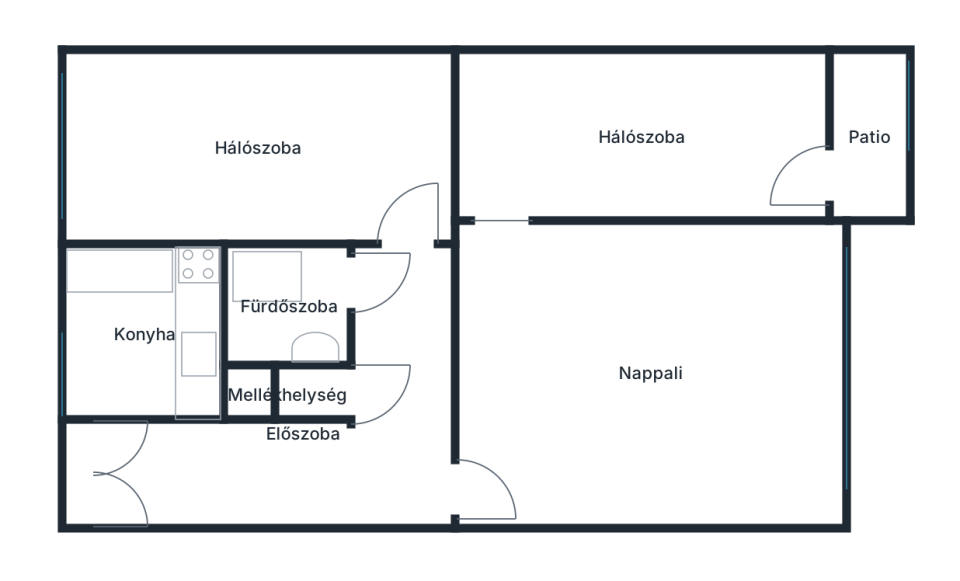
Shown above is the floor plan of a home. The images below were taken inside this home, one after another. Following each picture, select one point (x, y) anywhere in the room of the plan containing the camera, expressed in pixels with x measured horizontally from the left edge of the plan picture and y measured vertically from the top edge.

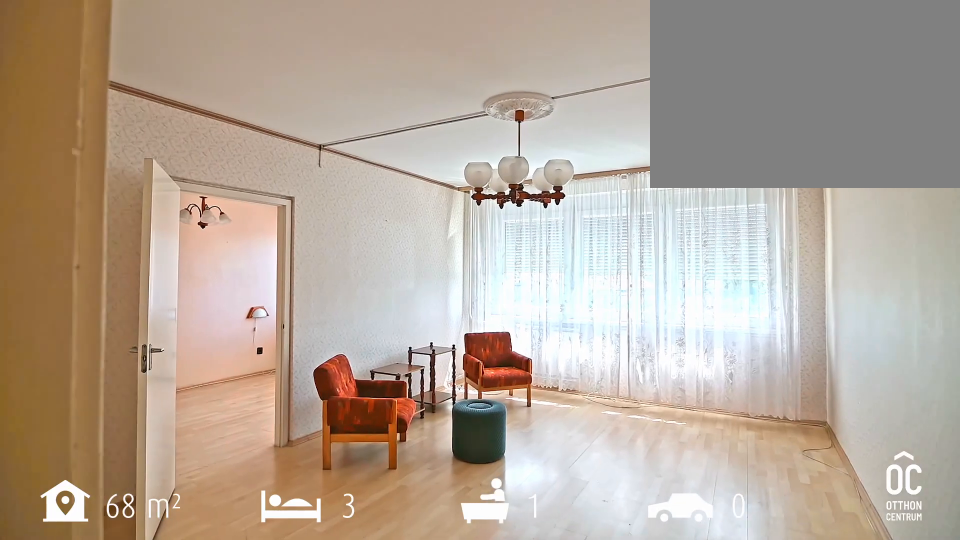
(652, 380)
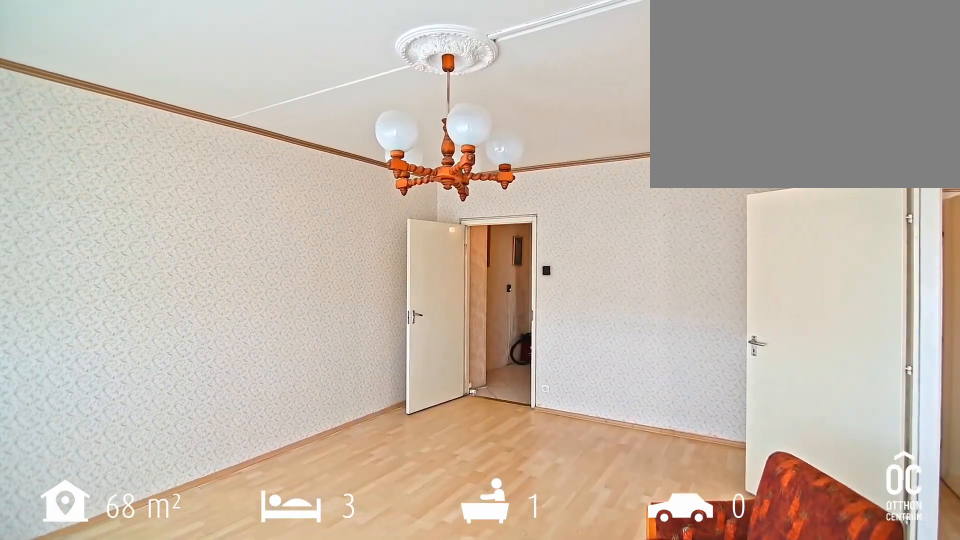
(652, 380)
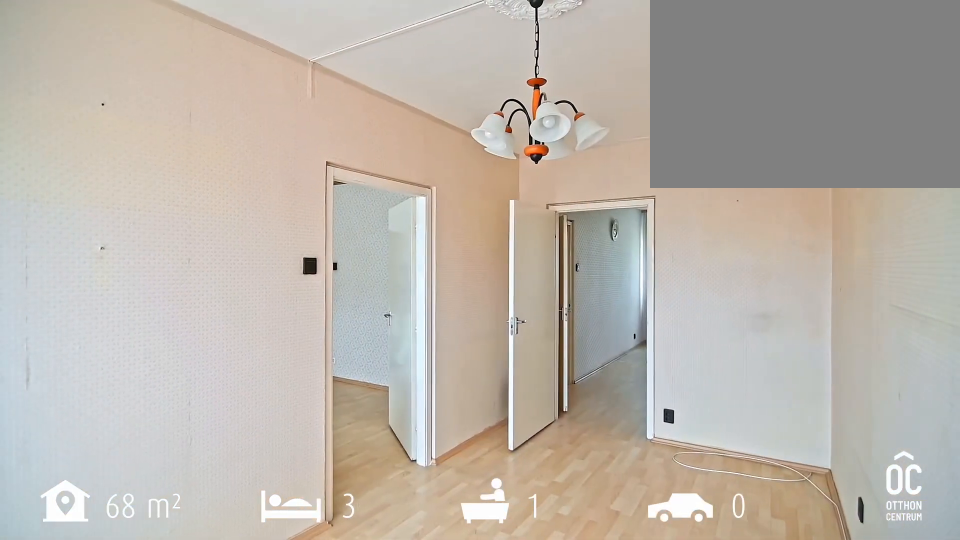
(633, 139)
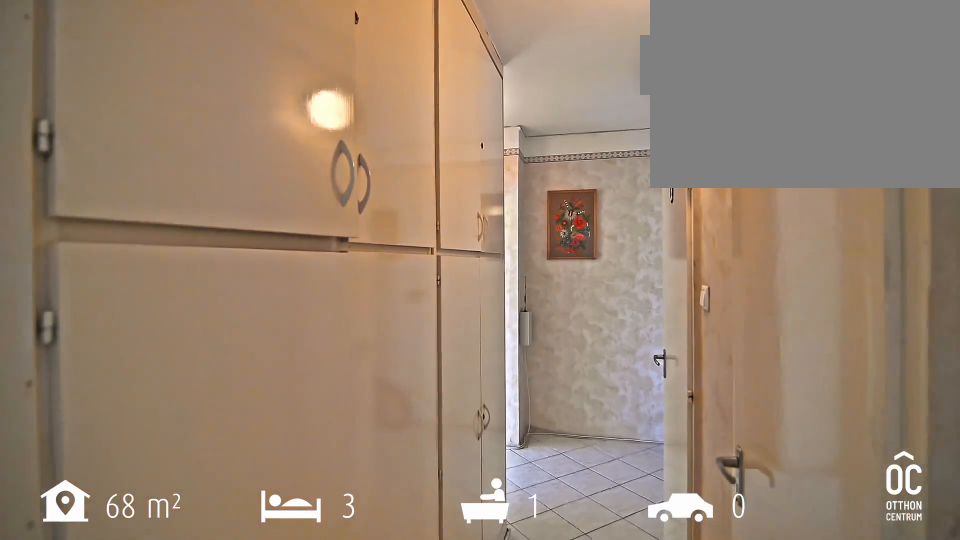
(398, 356)
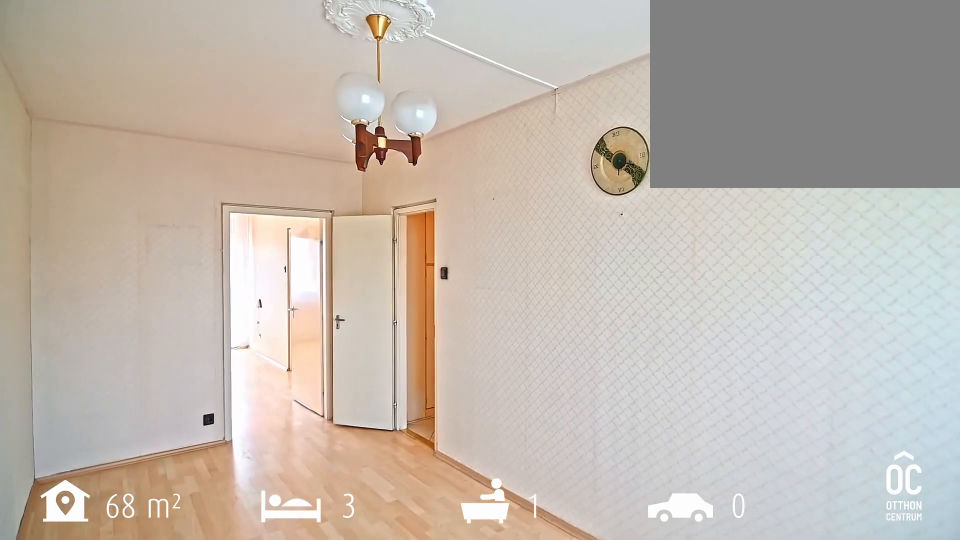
(264, 154)
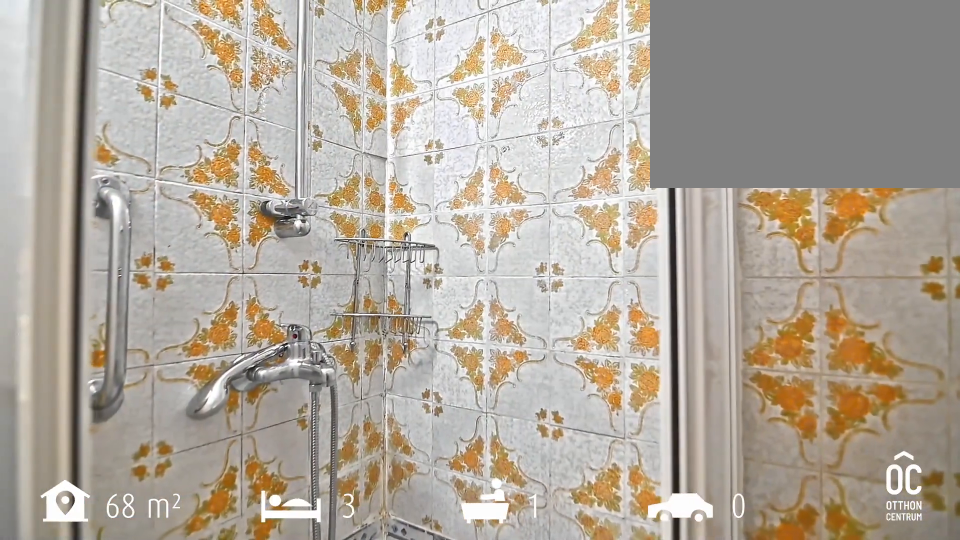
(288, 305)
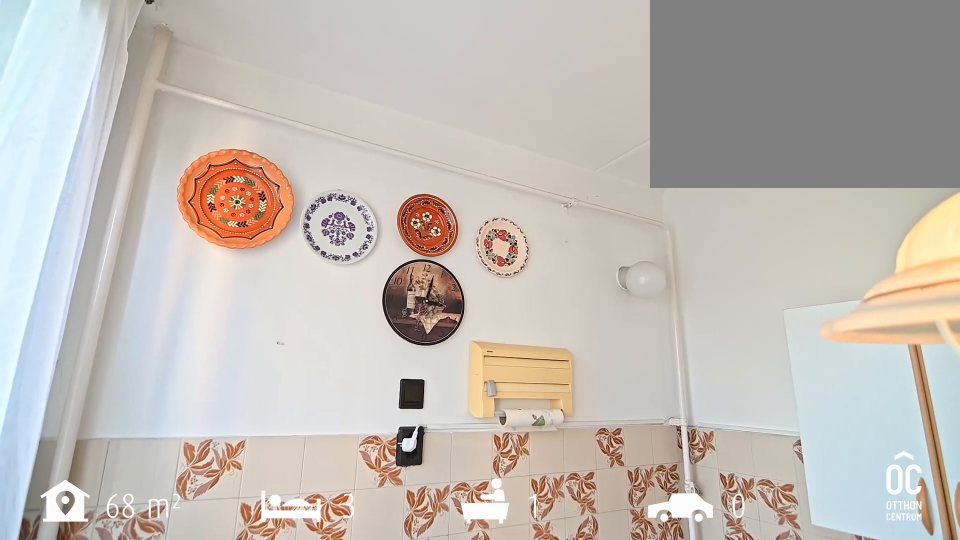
(142, 335)
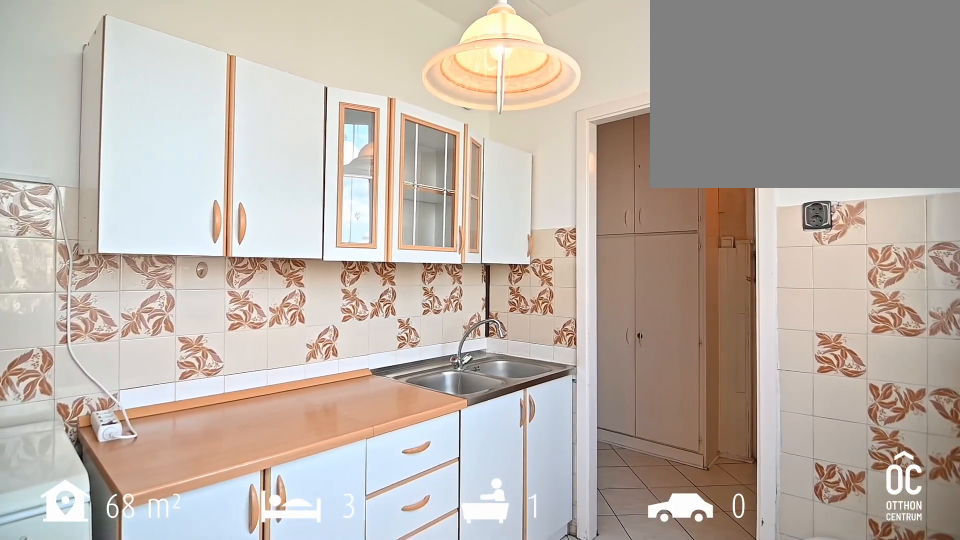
(142, 335)
